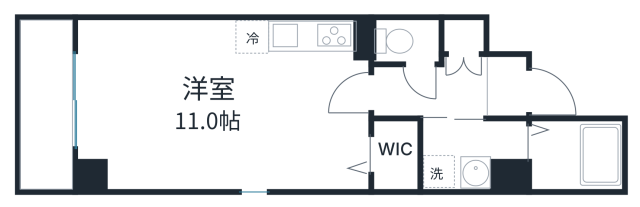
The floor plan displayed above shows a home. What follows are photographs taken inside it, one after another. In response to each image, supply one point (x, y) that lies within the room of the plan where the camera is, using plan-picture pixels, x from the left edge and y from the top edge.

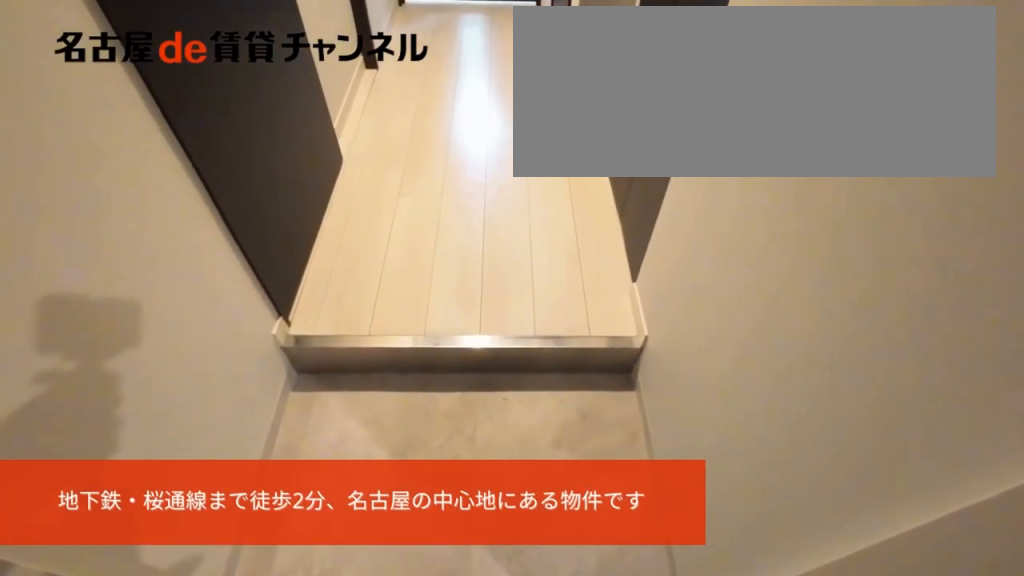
(507, 87)
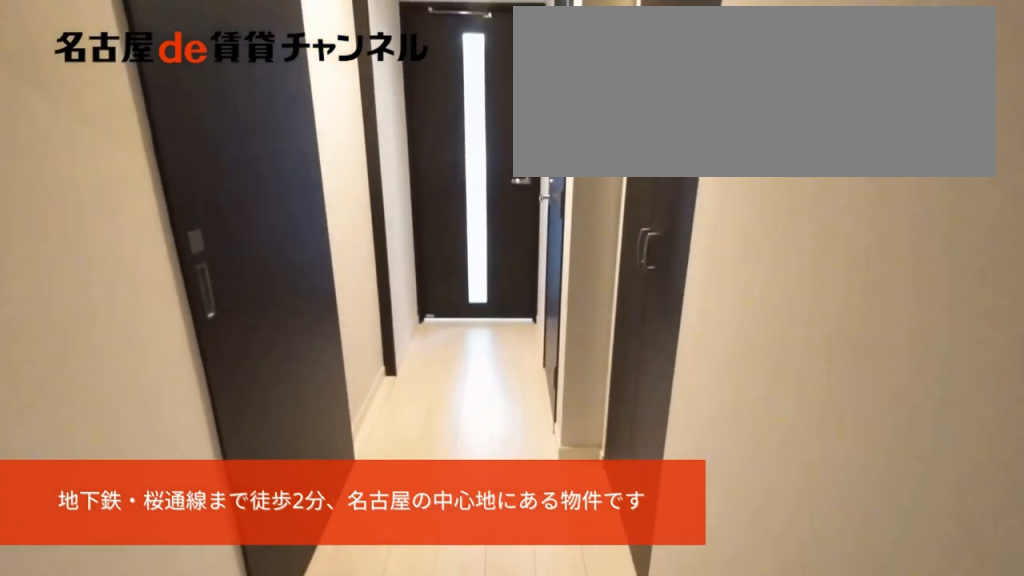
(507, 87)
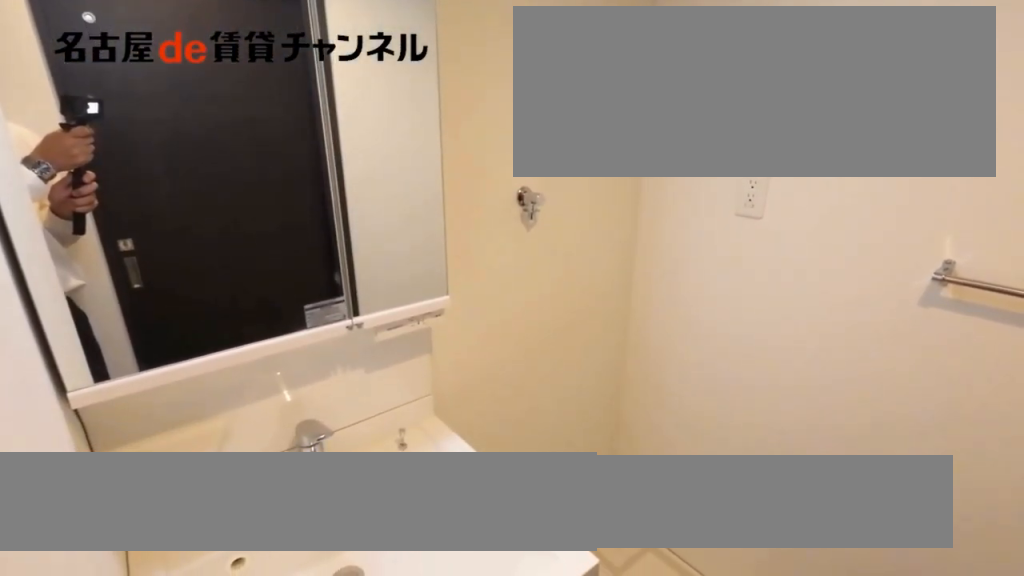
(473, 152)
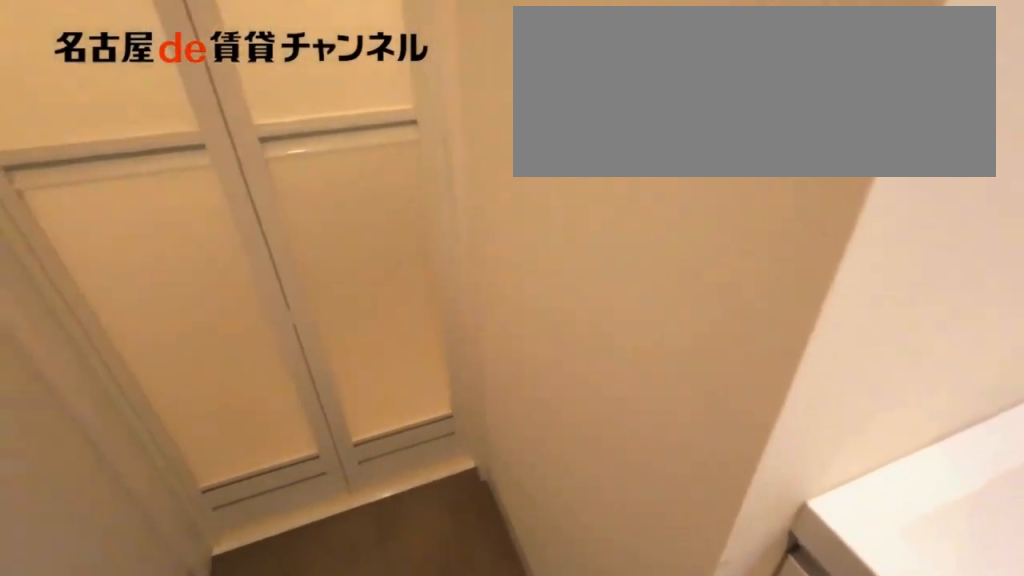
(473, 152)
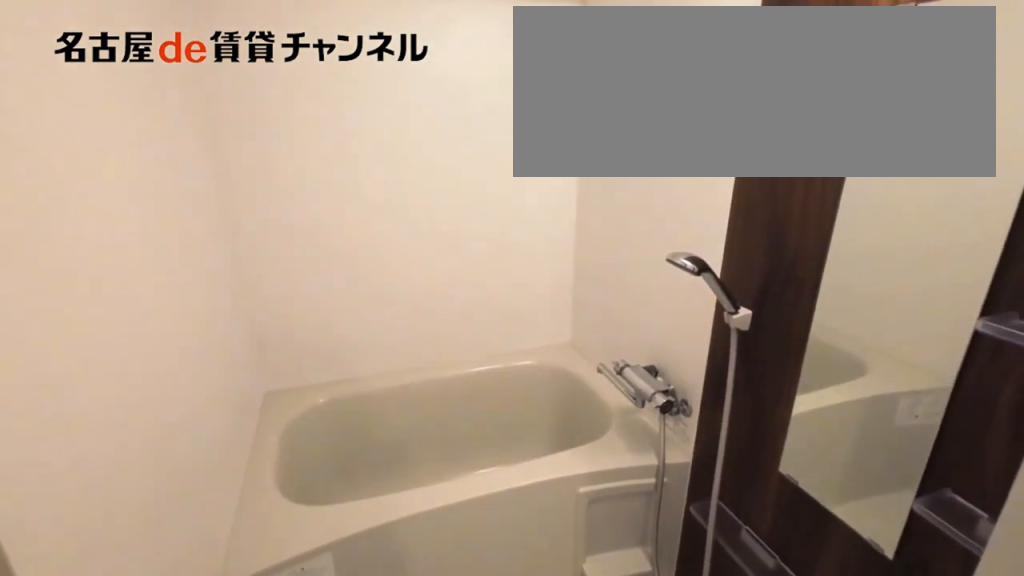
(574, 154)
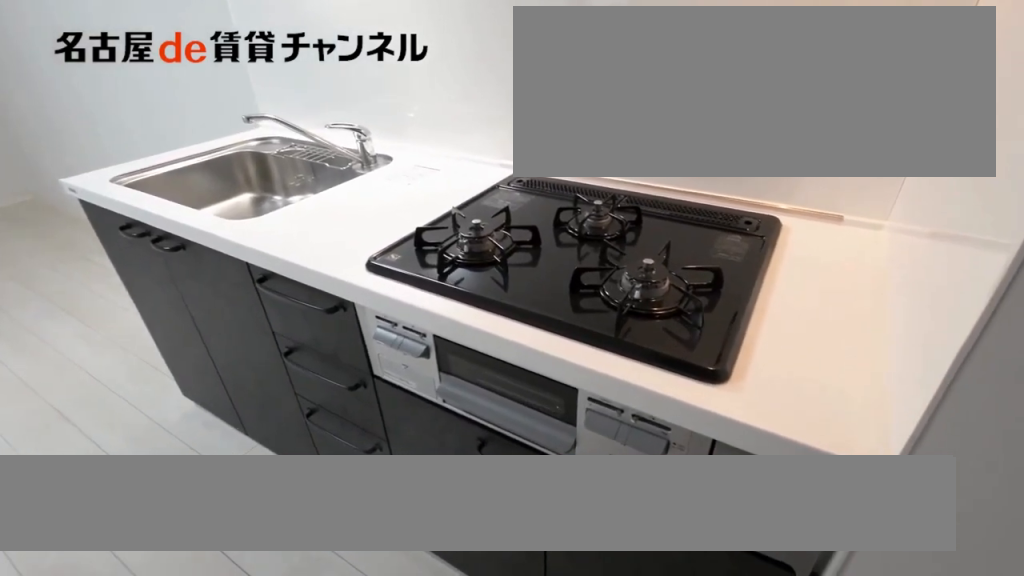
(304, 44)
